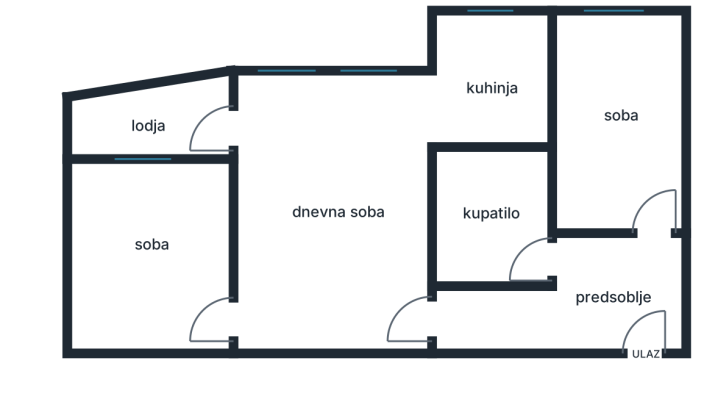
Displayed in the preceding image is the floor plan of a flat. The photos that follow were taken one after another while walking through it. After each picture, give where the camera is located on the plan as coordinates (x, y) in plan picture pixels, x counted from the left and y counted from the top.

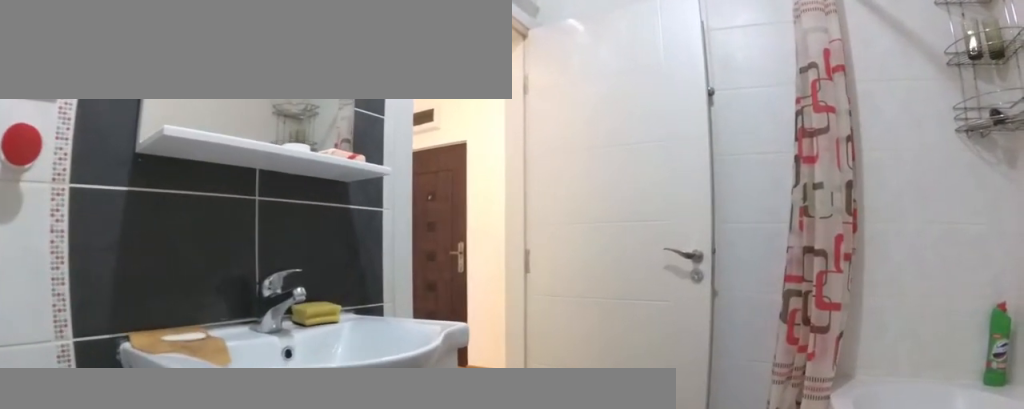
(459, 178)
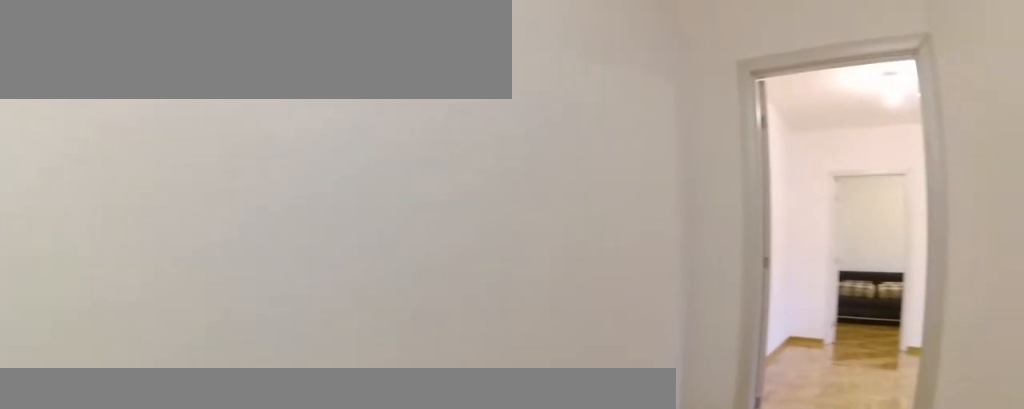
(590, 283)
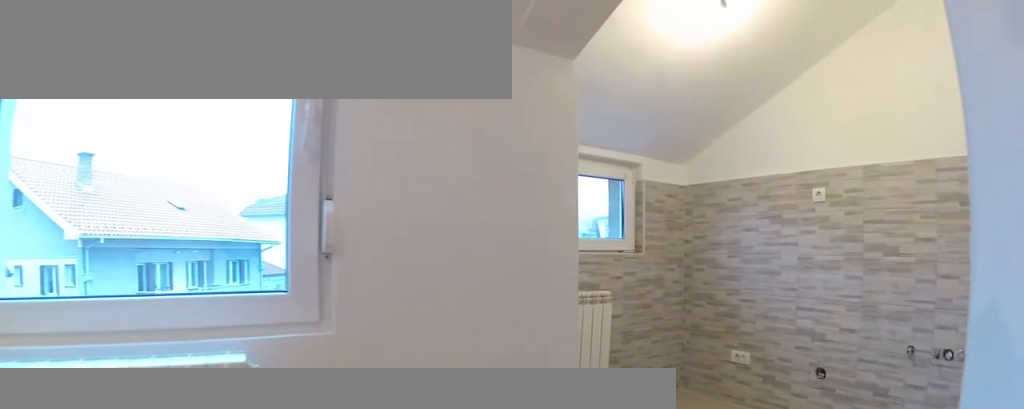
(399, 173)
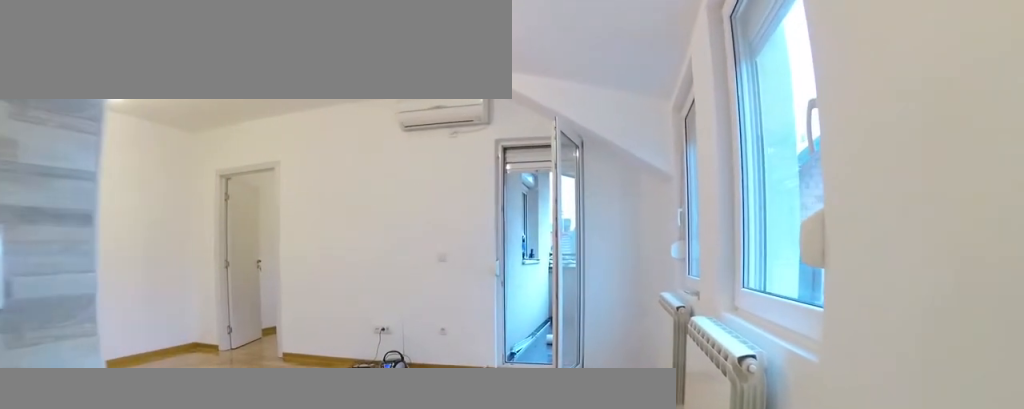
(471, 105)
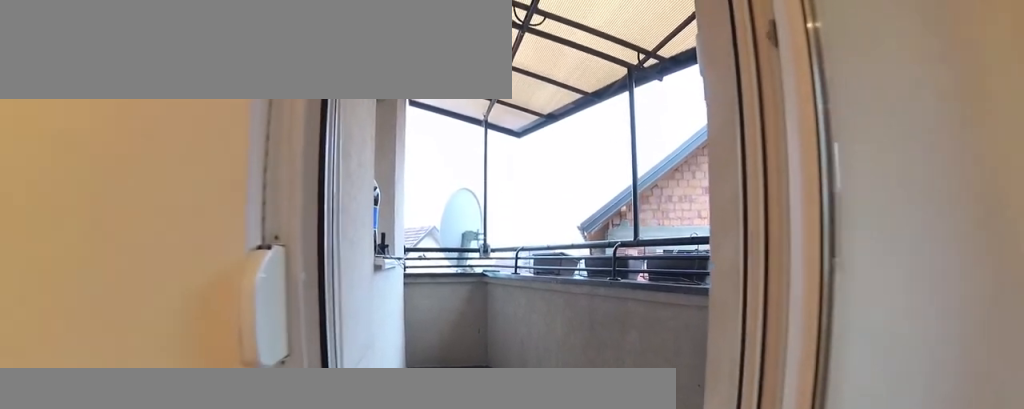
(263, 117)
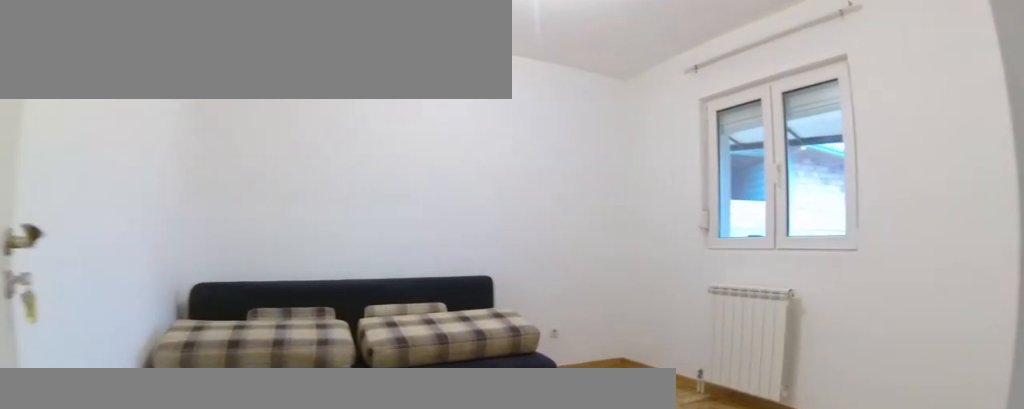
(253, 311)
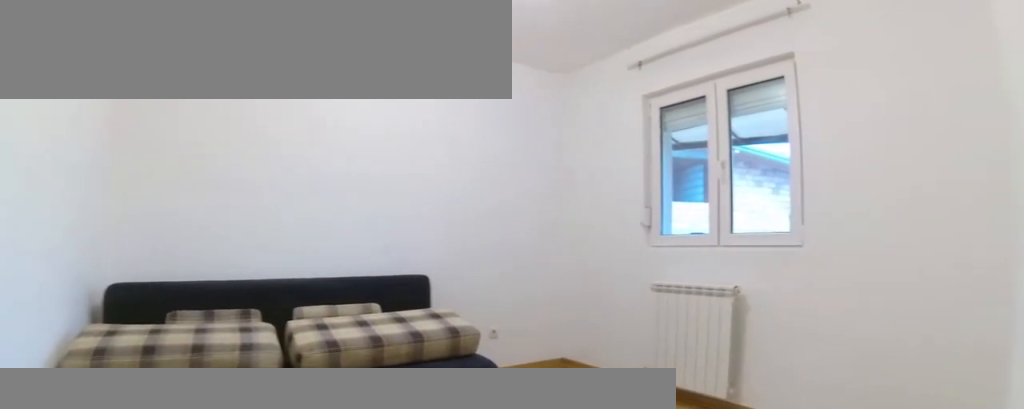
(247, 311)
